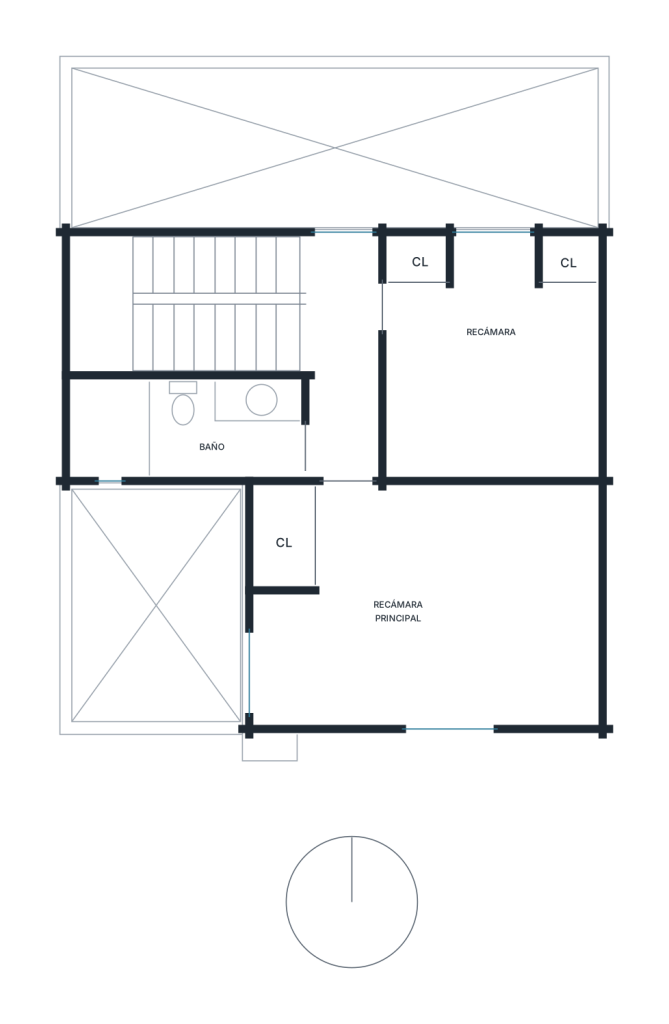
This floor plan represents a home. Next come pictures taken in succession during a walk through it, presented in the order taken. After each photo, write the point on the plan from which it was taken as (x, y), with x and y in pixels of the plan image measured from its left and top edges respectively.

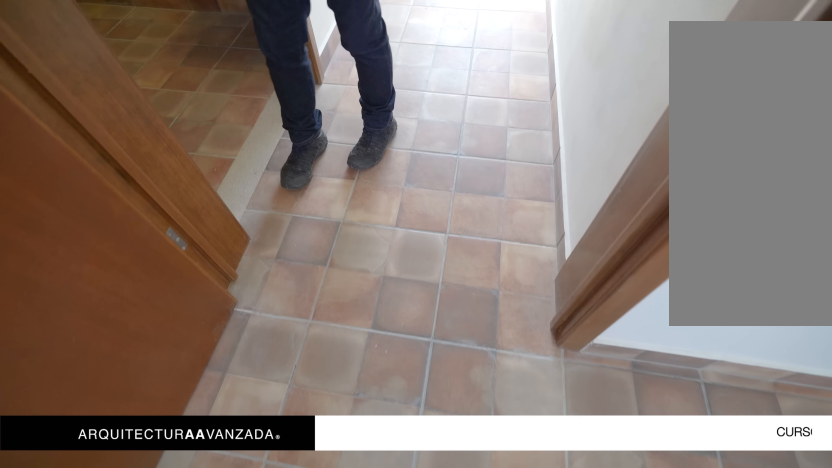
(341, 440)
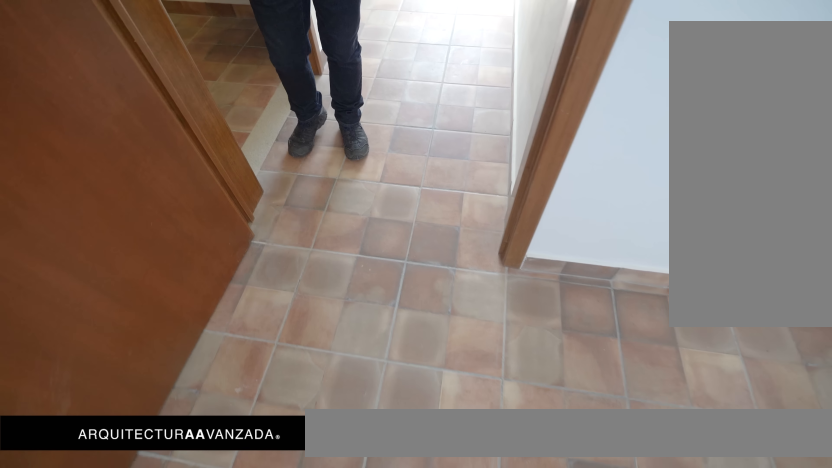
(347, 441)
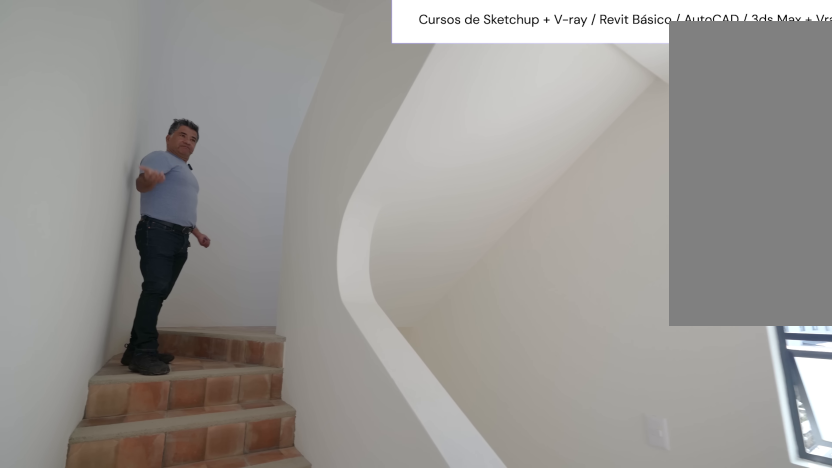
(329, 334)
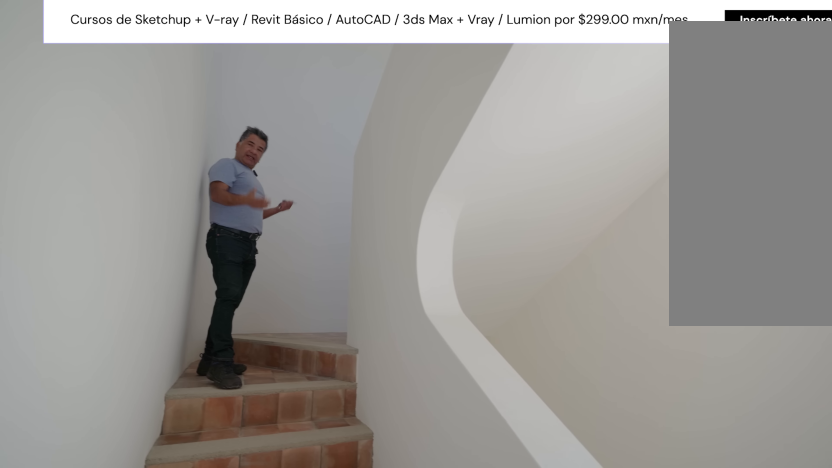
(328, 334)
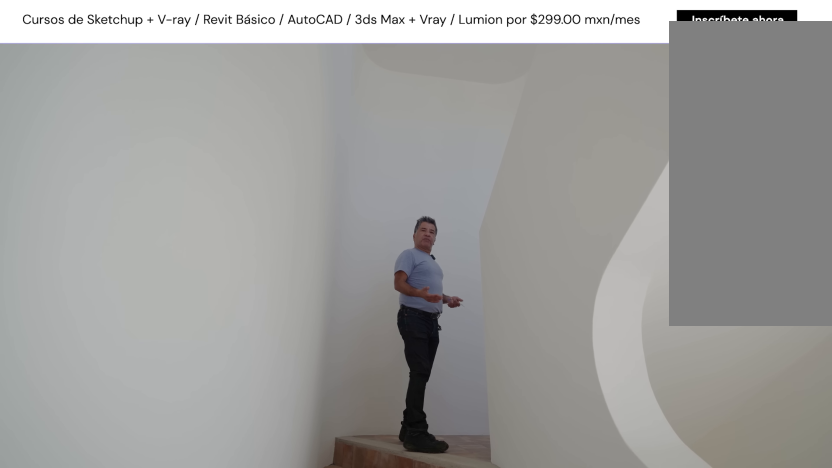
(307, 328)
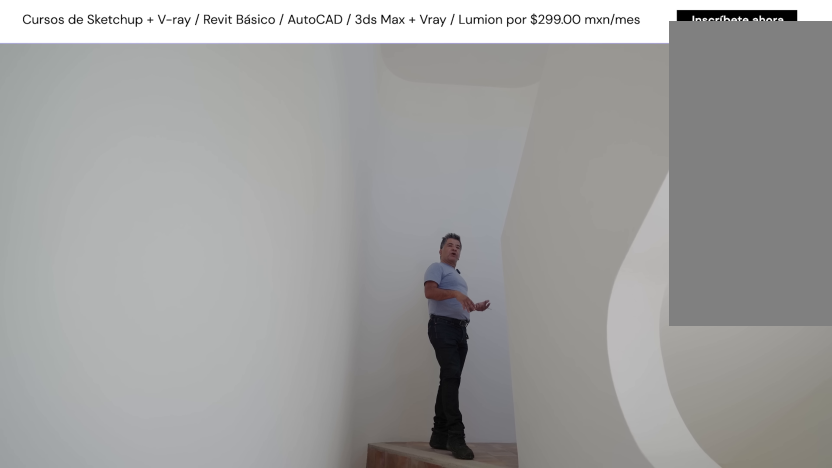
(293, 332)
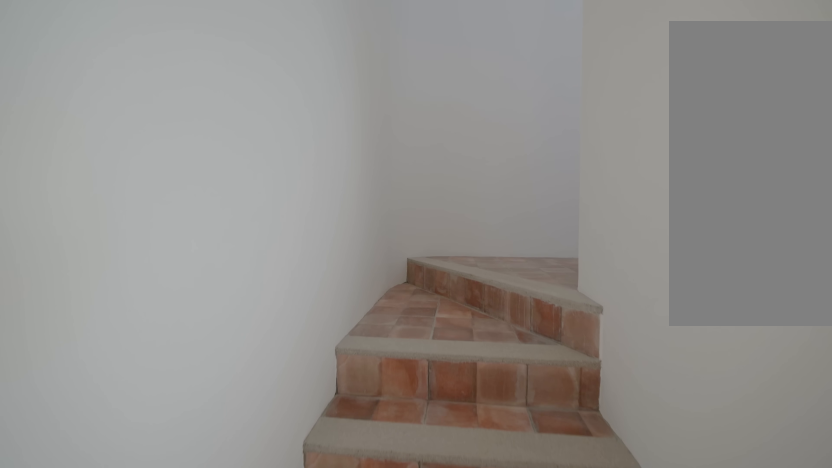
(289, 337)
